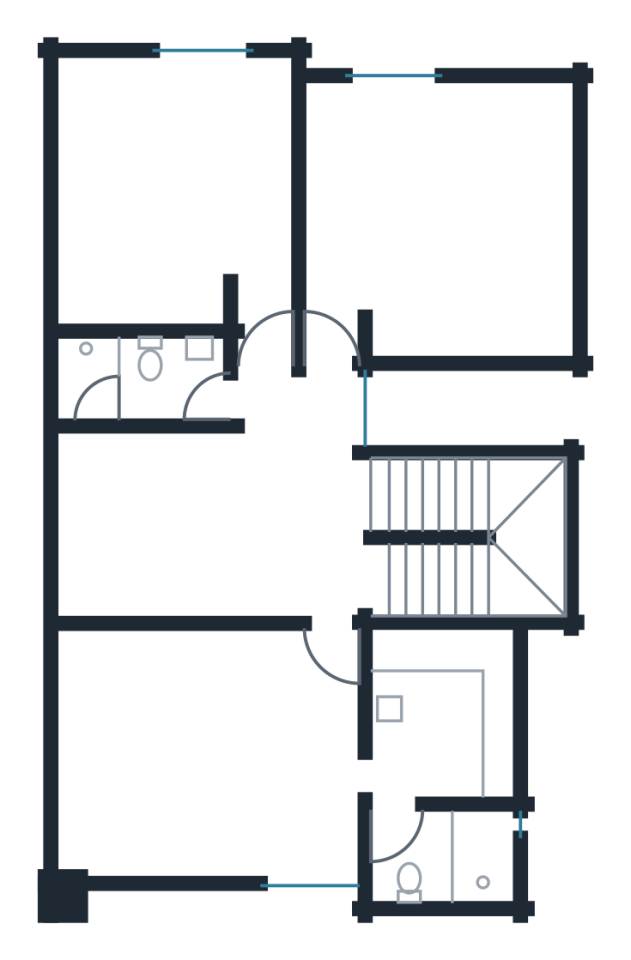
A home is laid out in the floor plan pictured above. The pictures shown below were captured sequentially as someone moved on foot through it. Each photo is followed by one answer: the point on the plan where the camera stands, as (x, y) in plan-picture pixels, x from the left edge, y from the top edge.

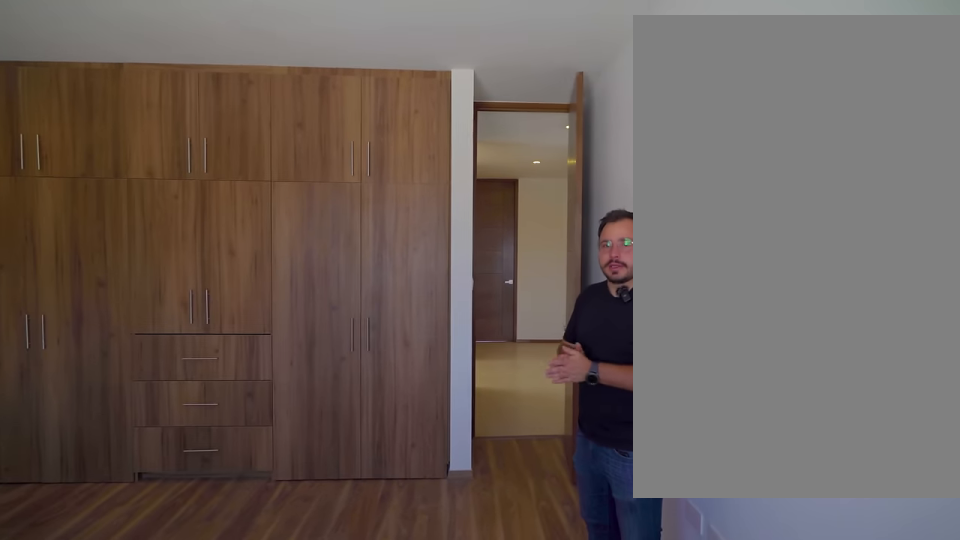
(337, 114)
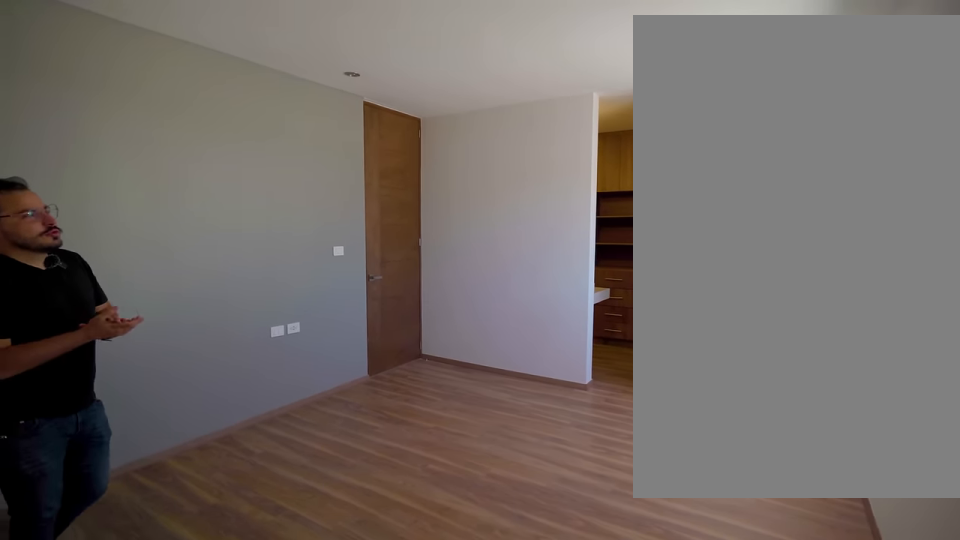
(93, 840)
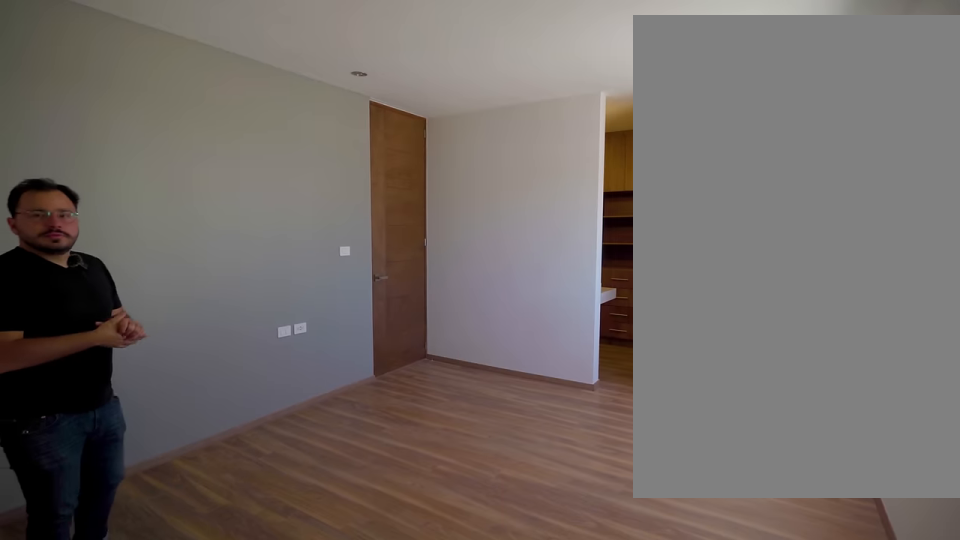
(91, 840)
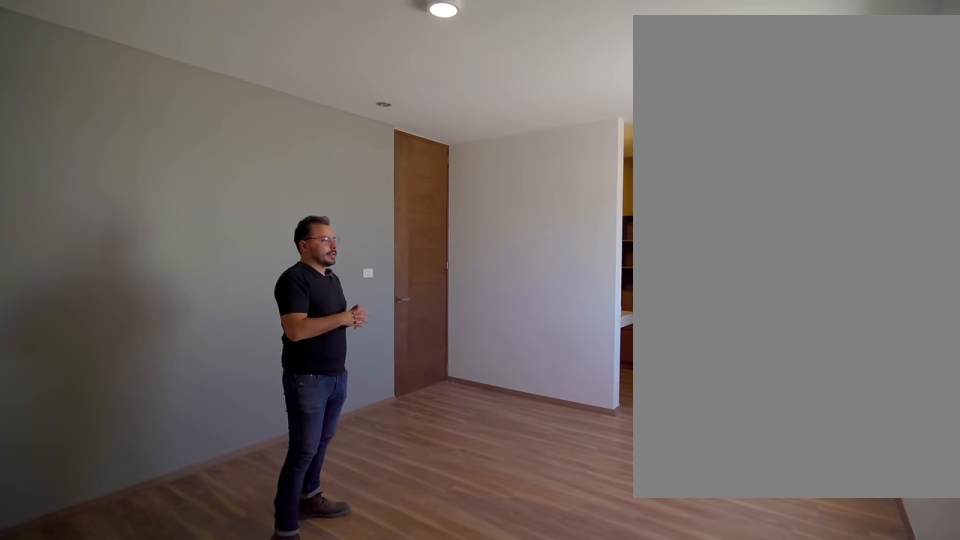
(90, 840)
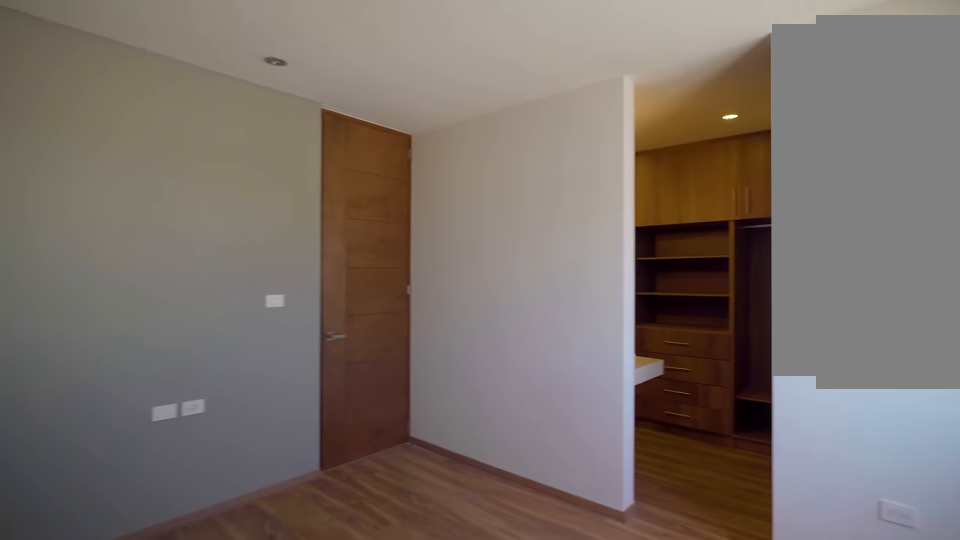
(157, 836)
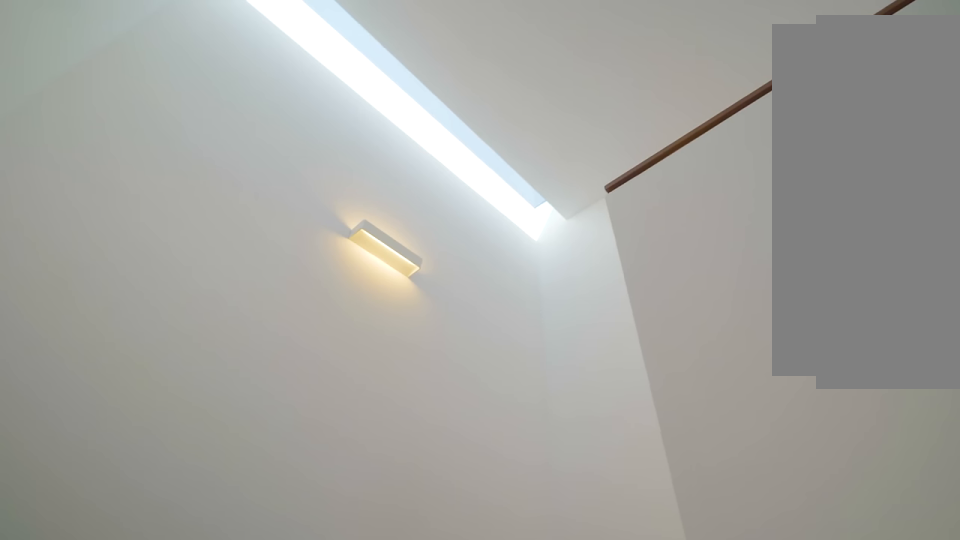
(495, 498)
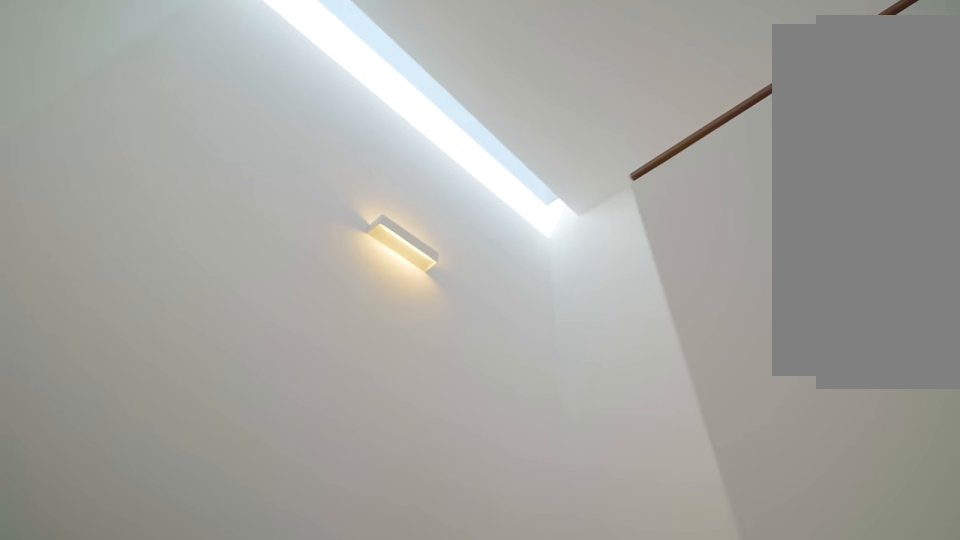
(464, 490)
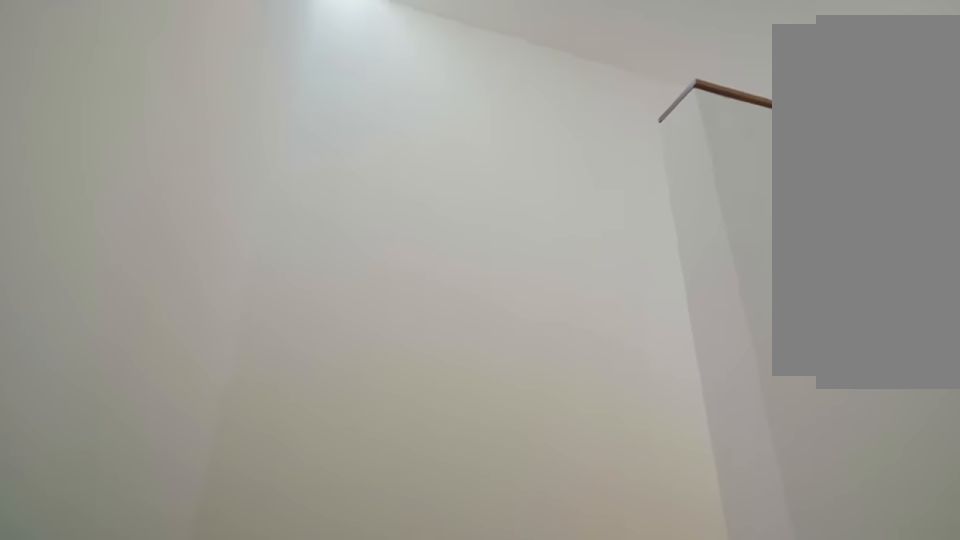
(511, 495)
